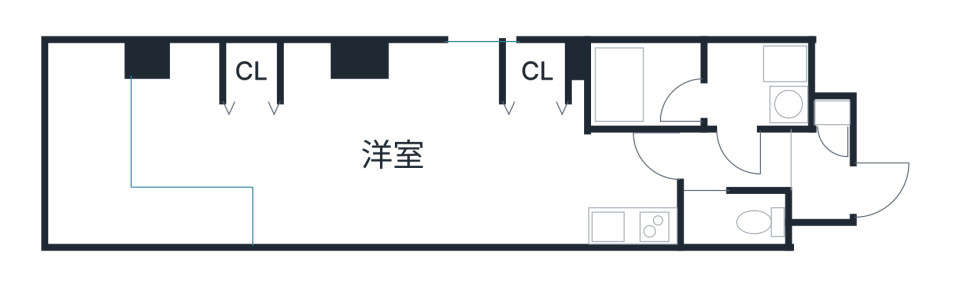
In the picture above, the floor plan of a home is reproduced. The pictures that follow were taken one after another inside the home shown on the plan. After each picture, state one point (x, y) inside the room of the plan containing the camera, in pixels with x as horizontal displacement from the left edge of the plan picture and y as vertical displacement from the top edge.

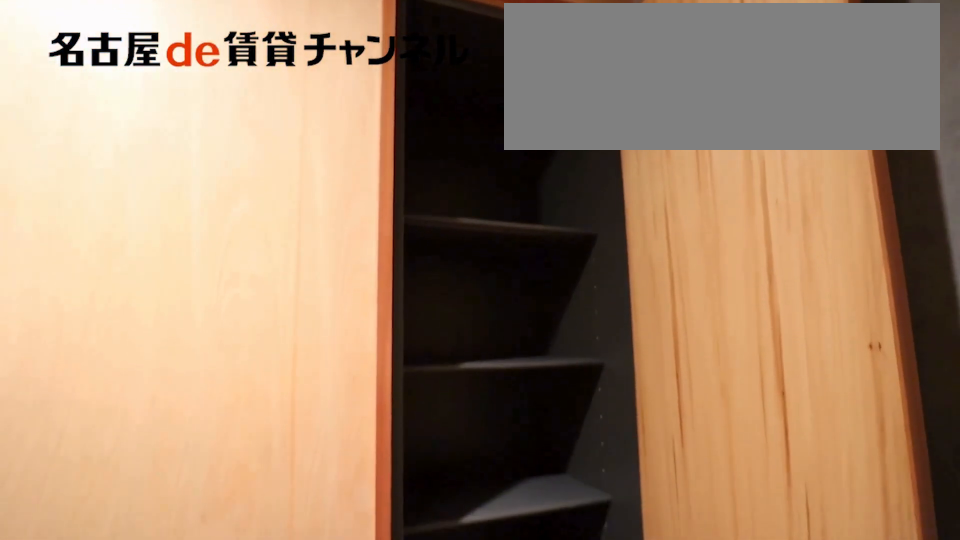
(831, 109)
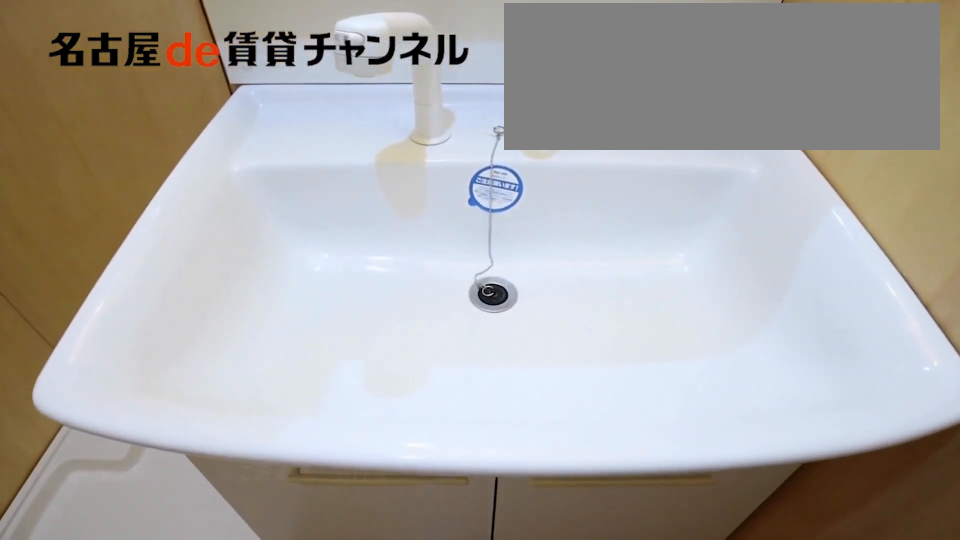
(757, 86)
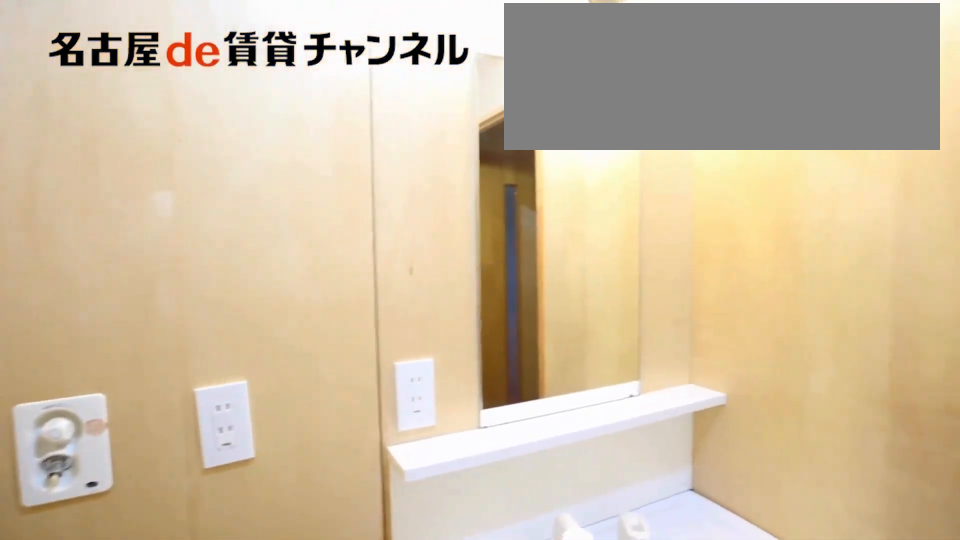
(757, 86)
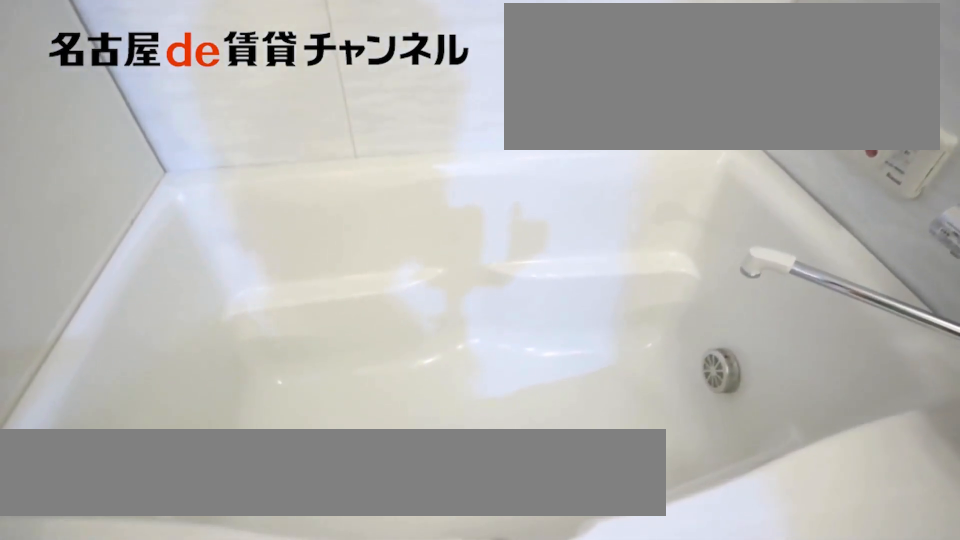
(646, 86)
